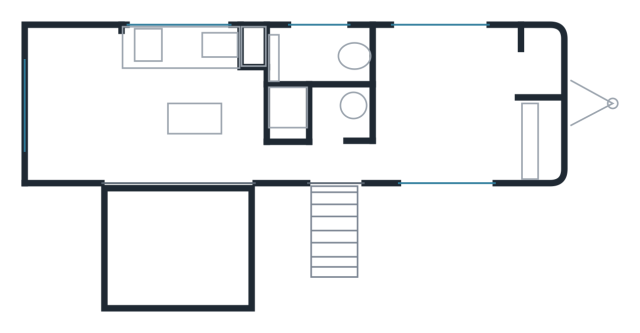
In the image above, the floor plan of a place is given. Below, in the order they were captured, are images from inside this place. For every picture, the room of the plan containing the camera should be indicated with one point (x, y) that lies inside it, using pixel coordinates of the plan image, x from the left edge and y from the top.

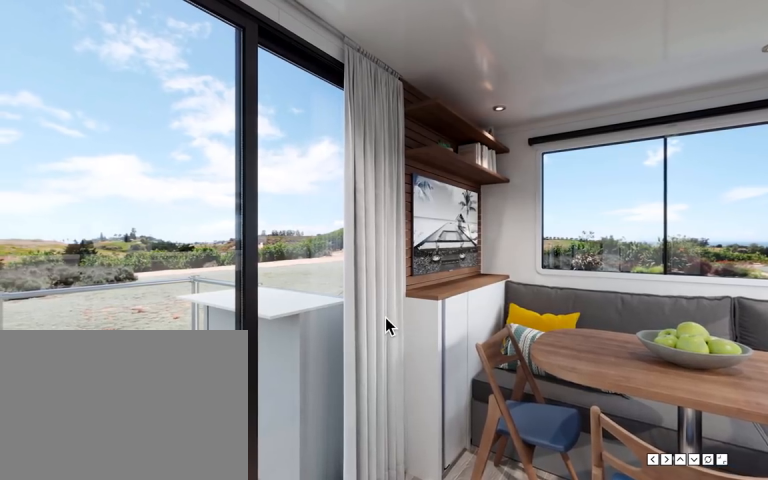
(193, 110)
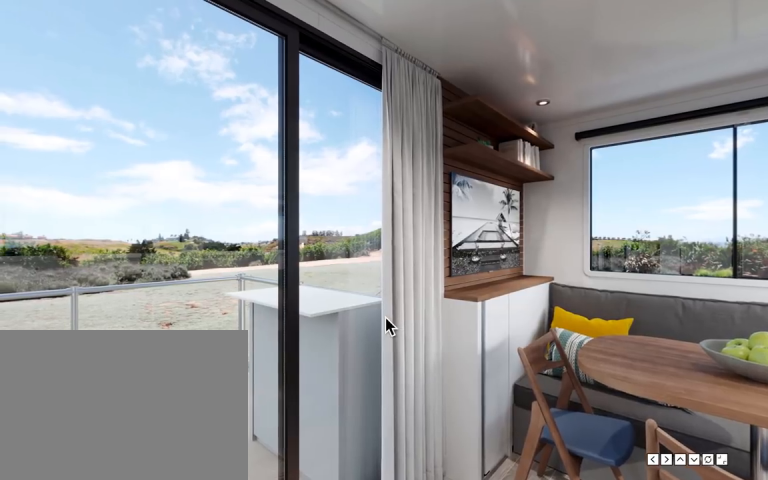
(193, 110)
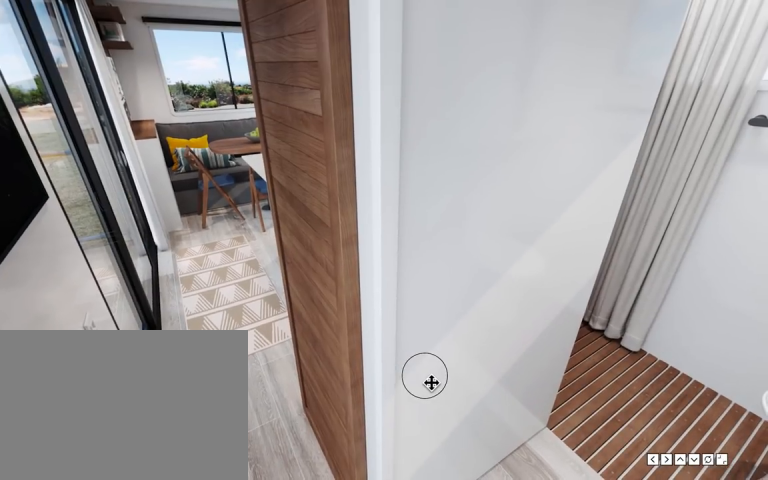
(321, 163)
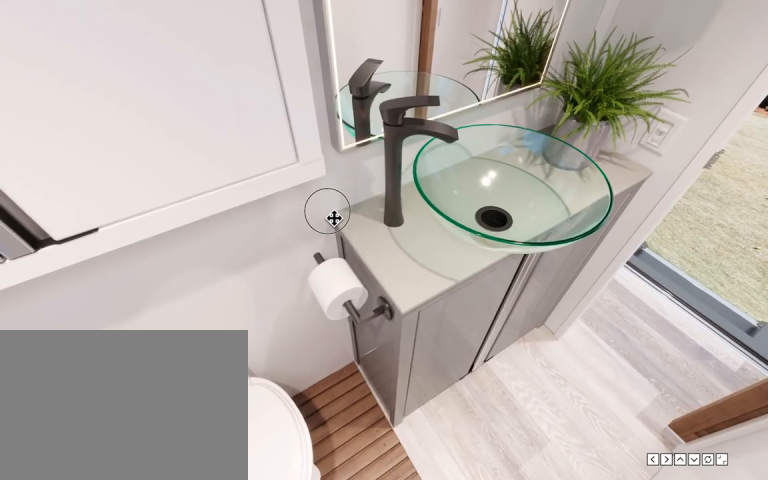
(323, 88)
